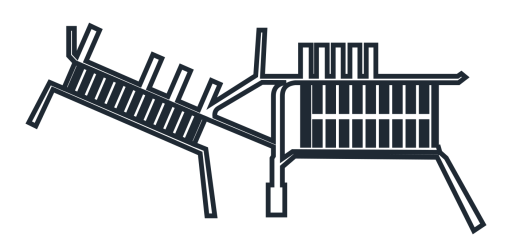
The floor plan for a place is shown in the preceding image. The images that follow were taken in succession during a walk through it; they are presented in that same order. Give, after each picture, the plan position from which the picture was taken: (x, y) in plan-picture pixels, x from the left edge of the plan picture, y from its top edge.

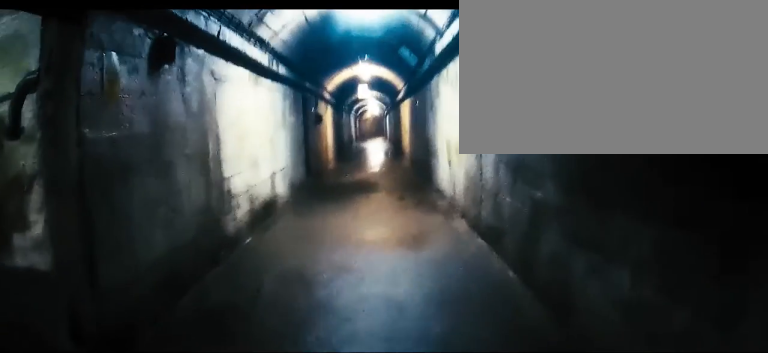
(363, 152)
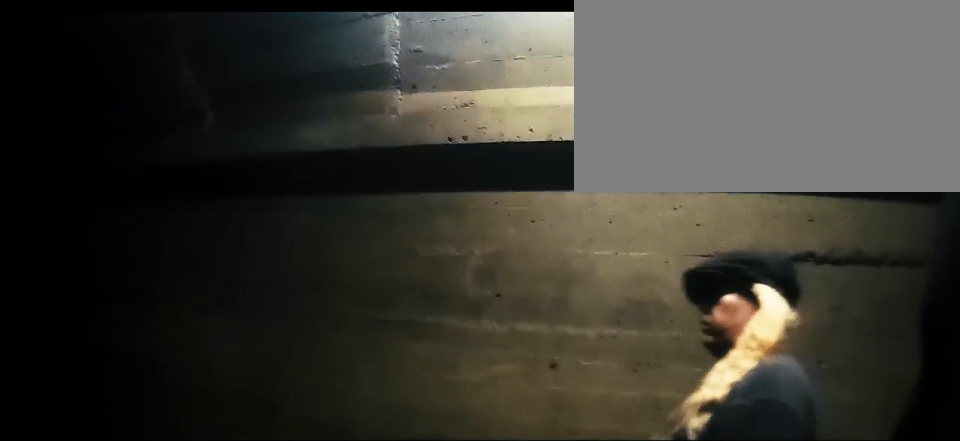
(440, 153)
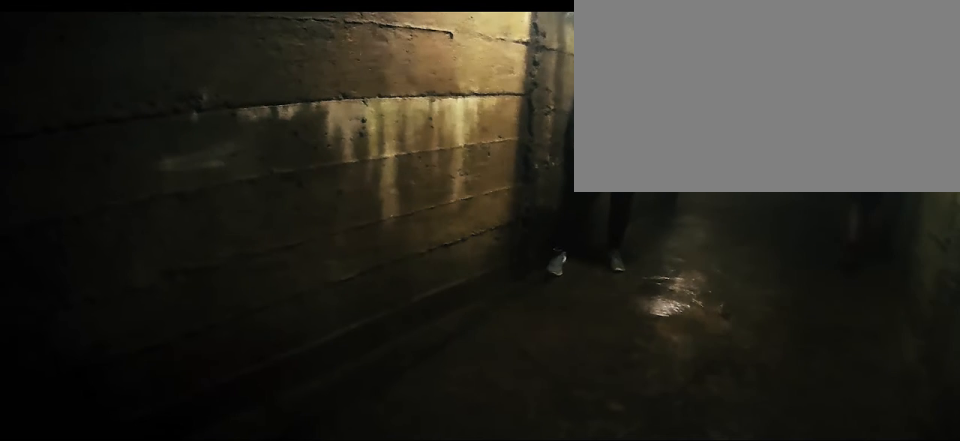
(434, 74)
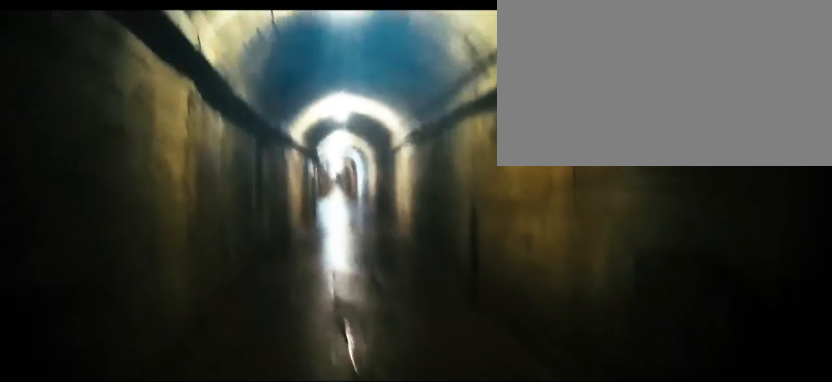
(408, 82)
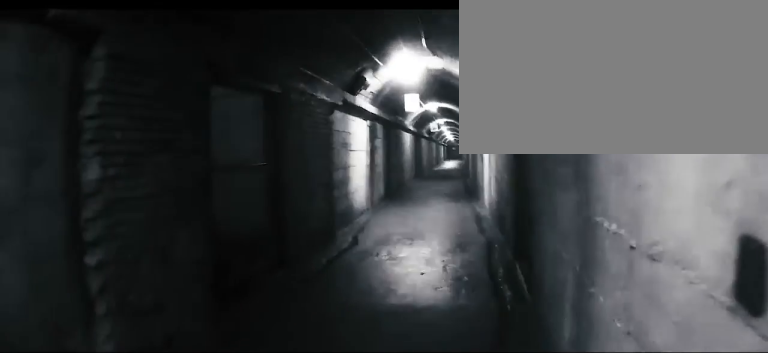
(182, 103)
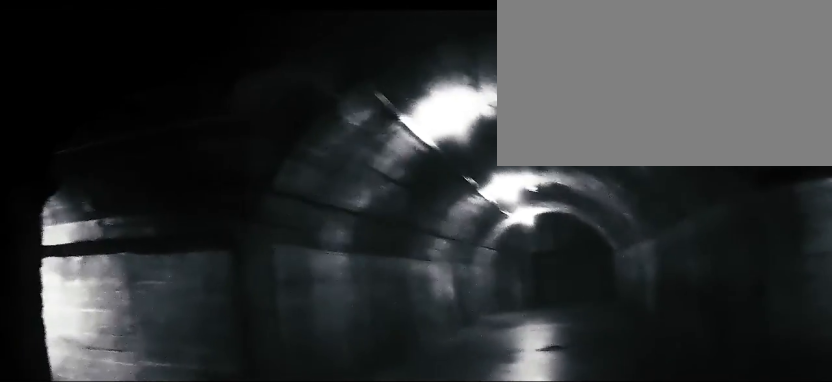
(261, 39)
